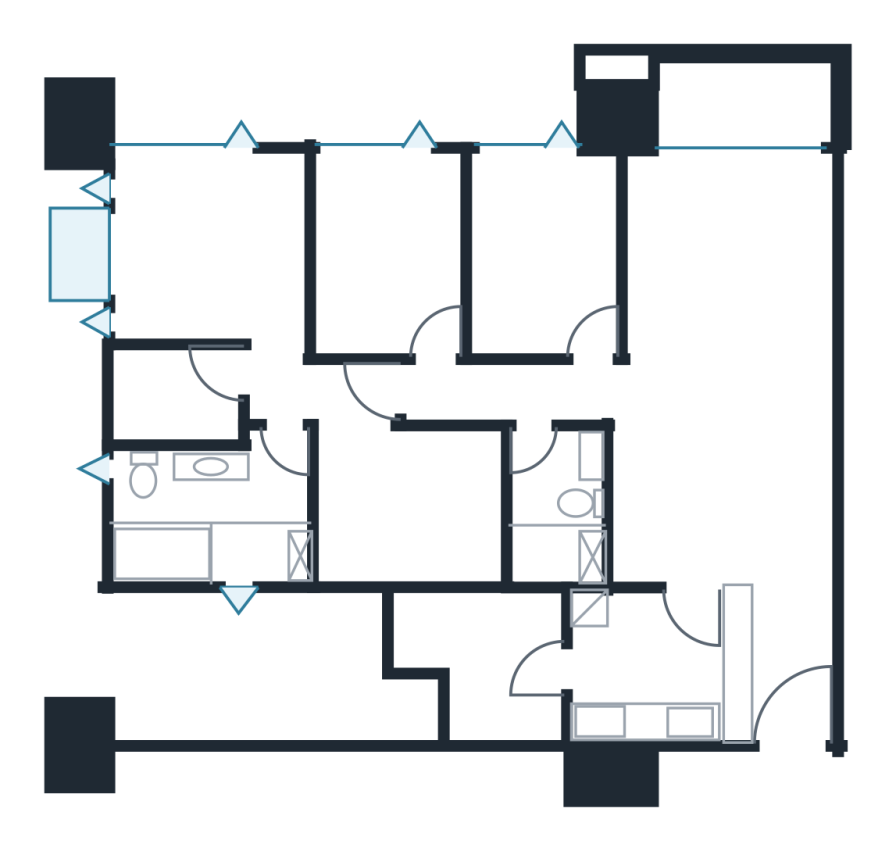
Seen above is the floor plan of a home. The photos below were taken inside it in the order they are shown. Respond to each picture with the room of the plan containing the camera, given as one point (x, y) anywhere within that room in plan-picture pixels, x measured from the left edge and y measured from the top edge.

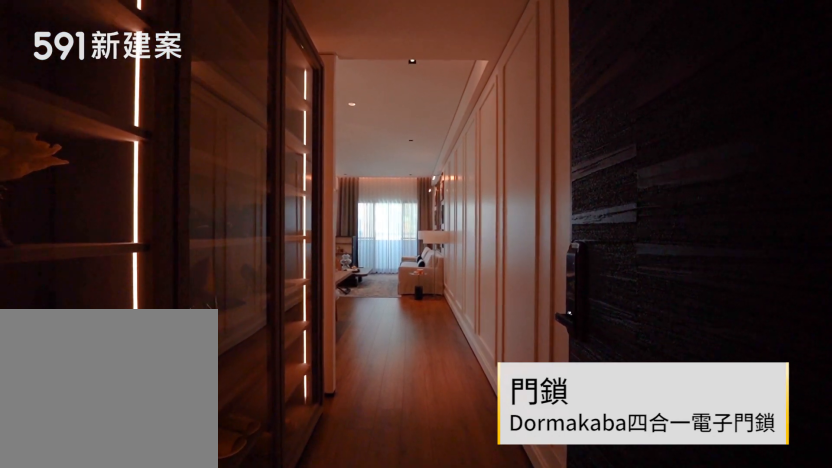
(778, 660)
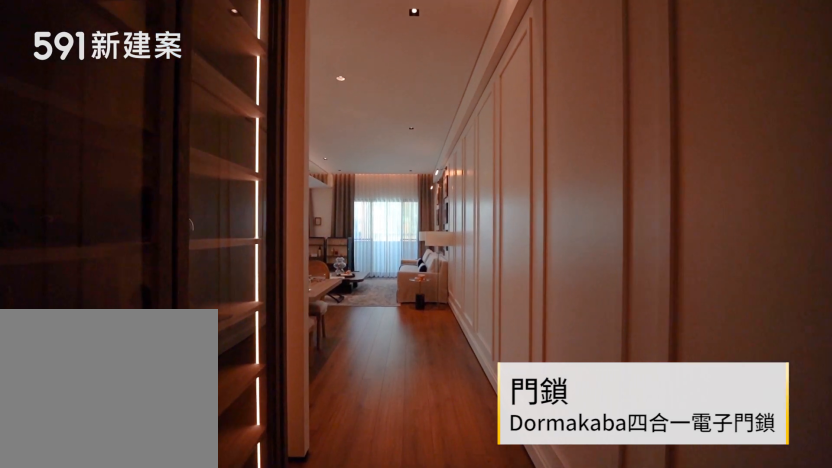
(778, 660)
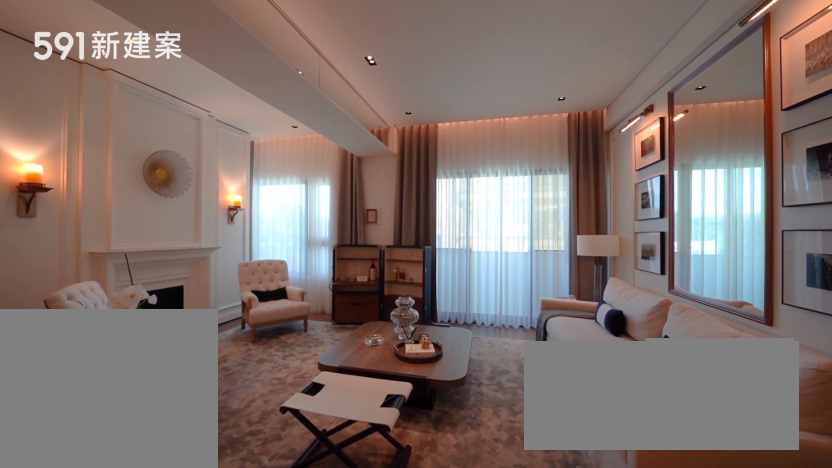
(647, 253)
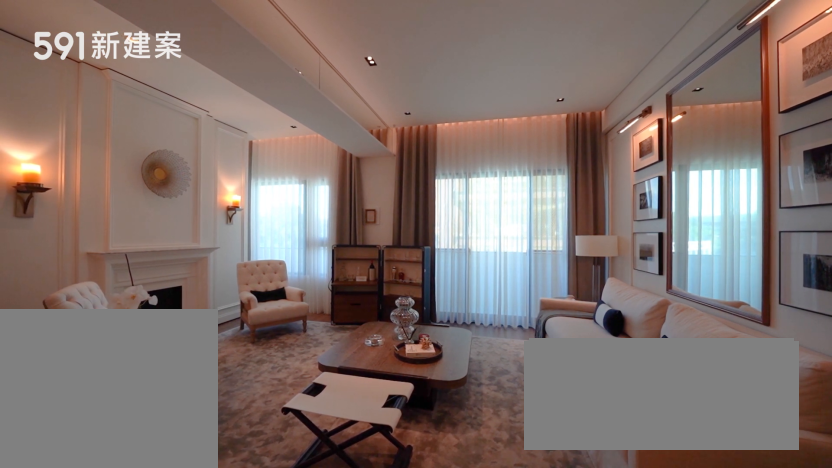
(647, 253)
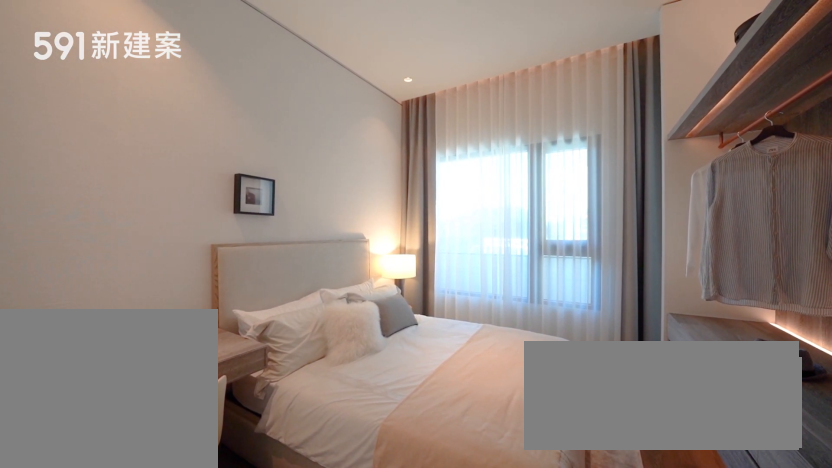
(381, 244)
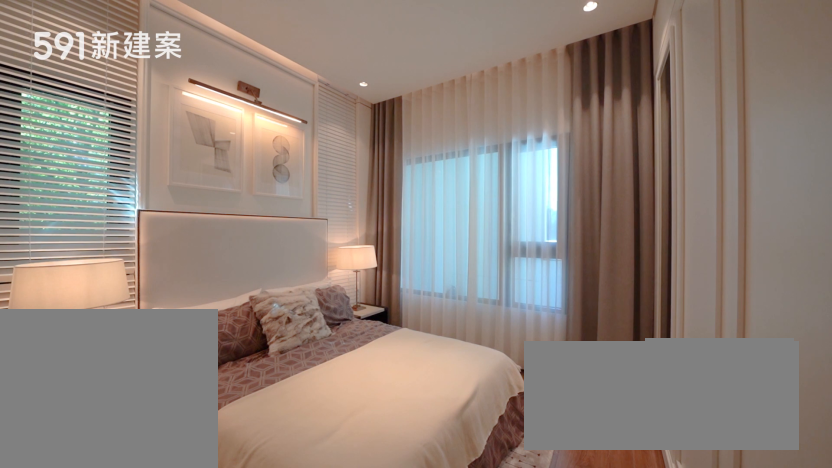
(205, 292)
